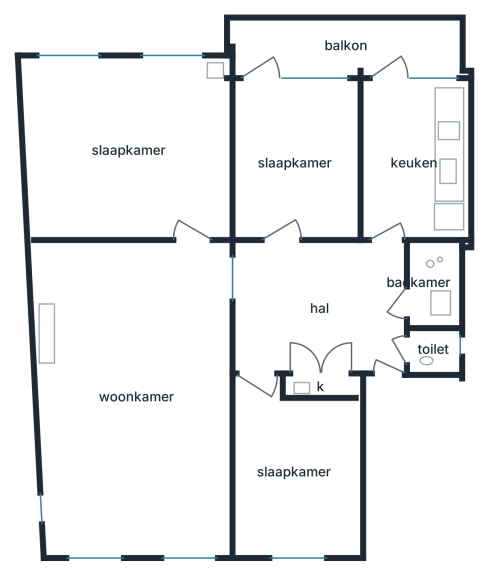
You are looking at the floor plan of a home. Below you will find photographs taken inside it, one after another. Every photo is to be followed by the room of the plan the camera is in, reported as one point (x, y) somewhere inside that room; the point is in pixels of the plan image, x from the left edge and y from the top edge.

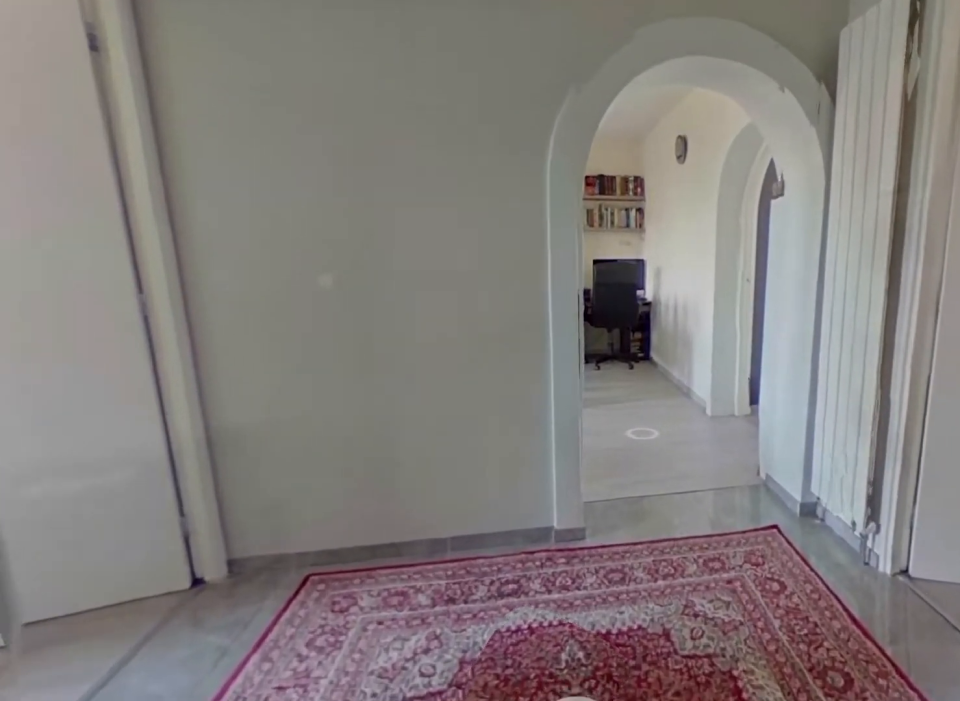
(318, 304)
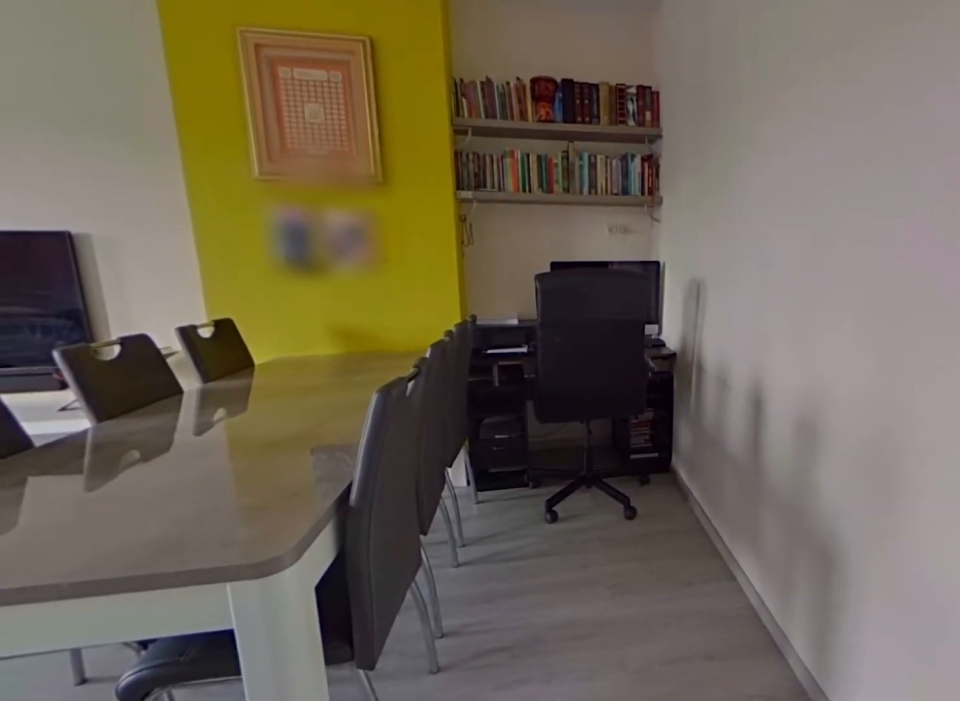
(137, 397)
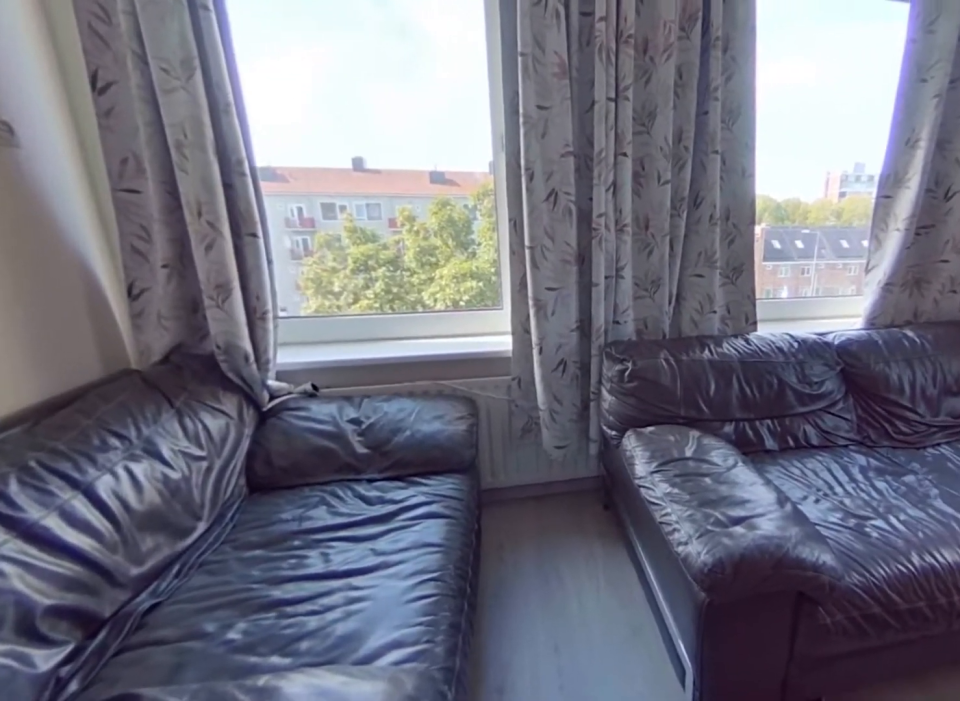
(137, 397)
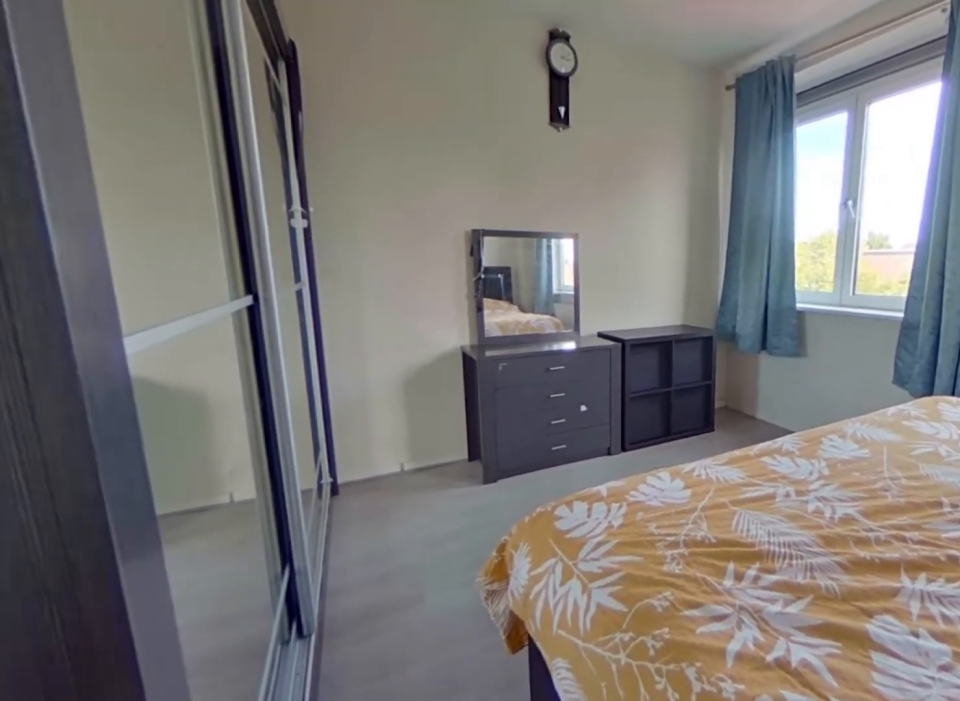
(128, 149)
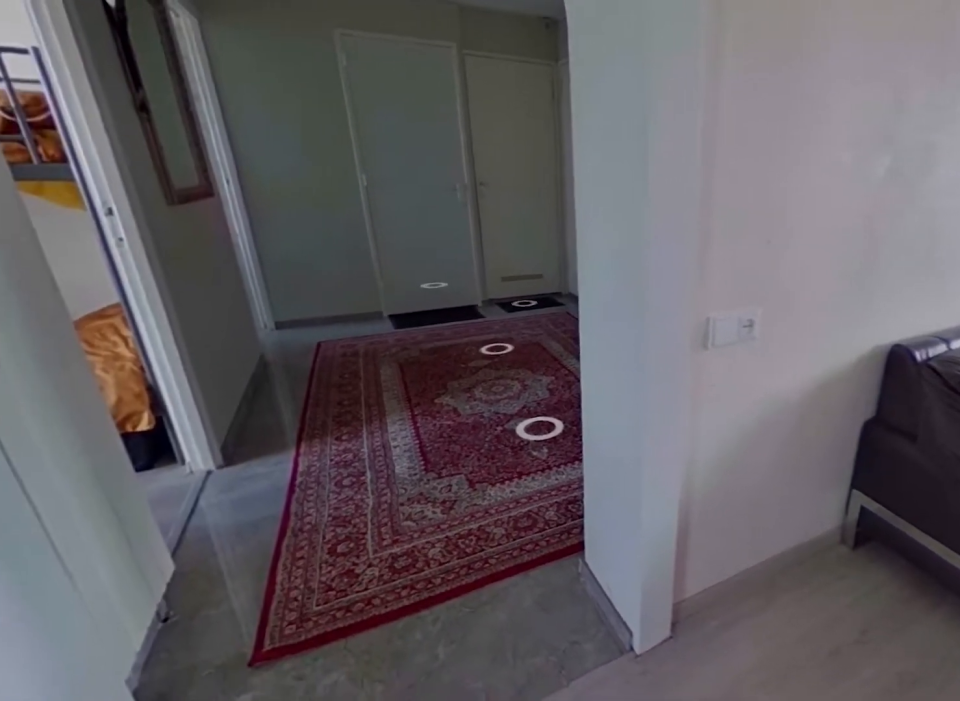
(137, 397)
